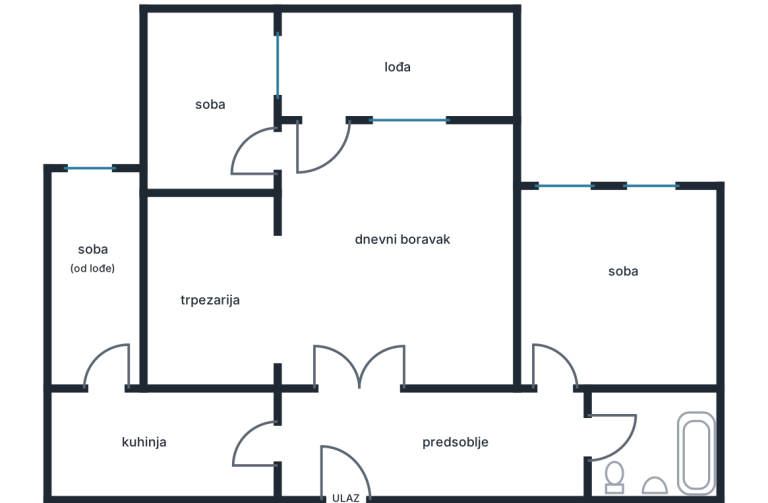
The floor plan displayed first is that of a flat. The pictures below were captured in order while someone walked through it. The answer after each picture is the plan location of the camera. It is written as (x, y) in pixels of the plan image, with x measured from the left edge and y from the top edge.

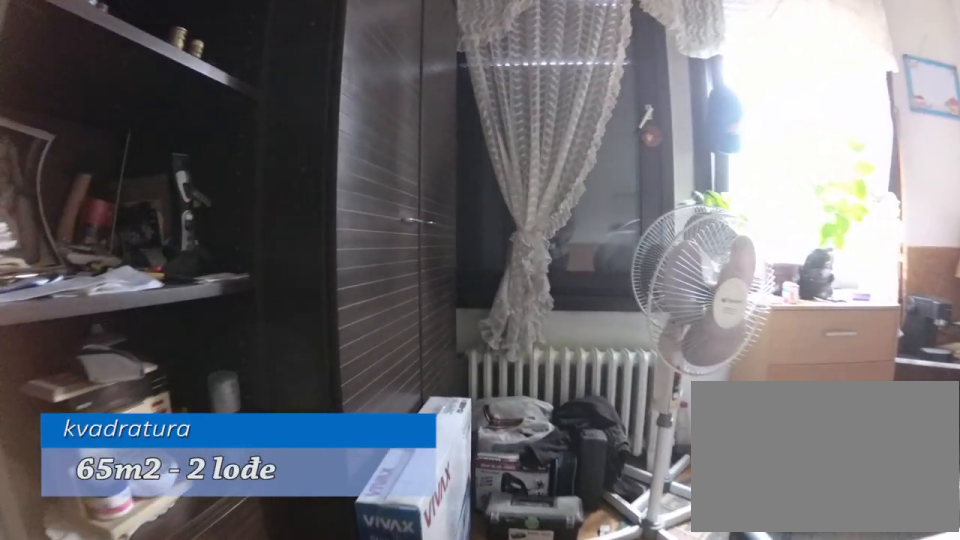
(559, 343)
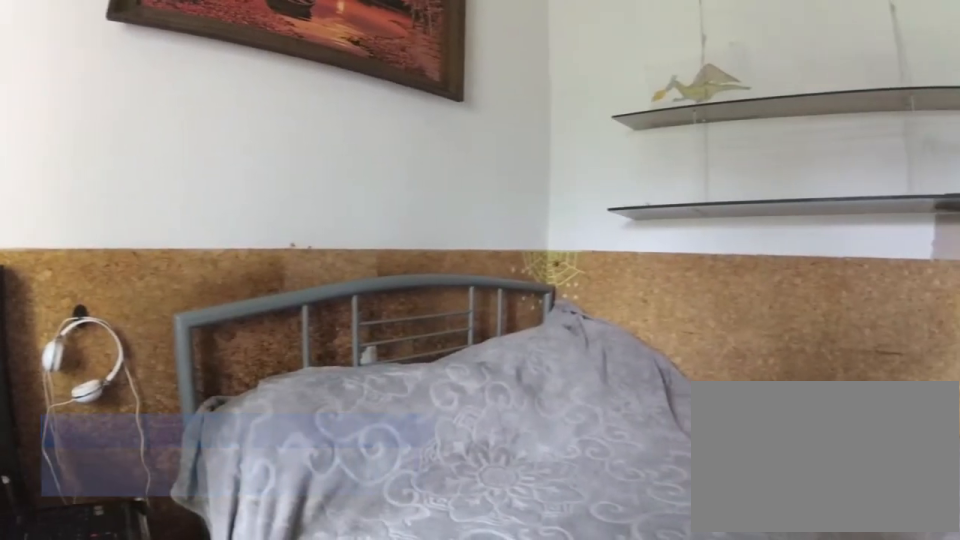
(651, 205)
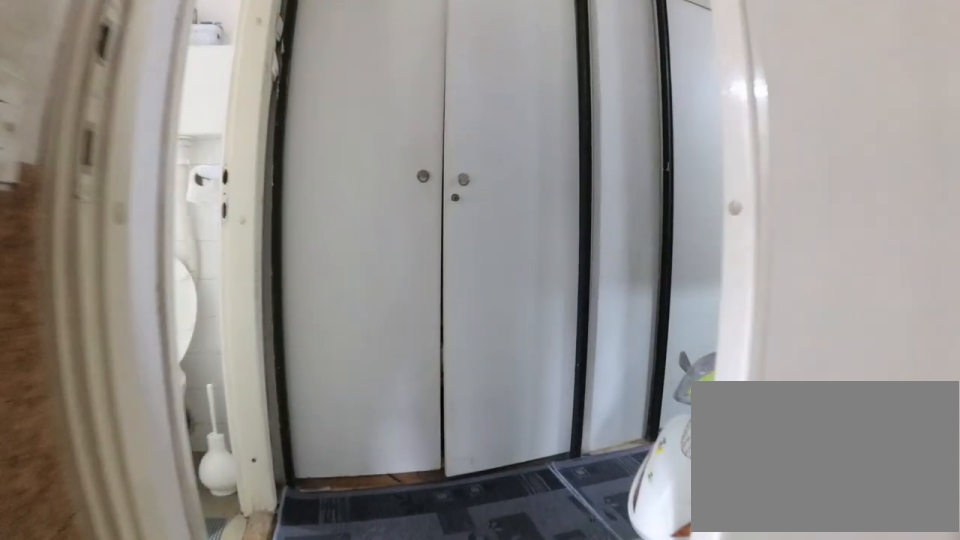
(557, 363)
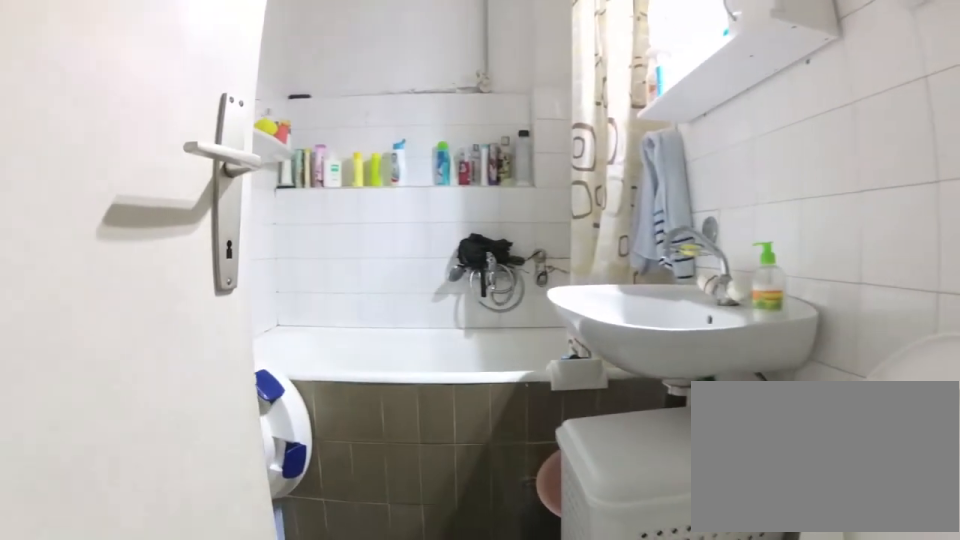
(570, 441)
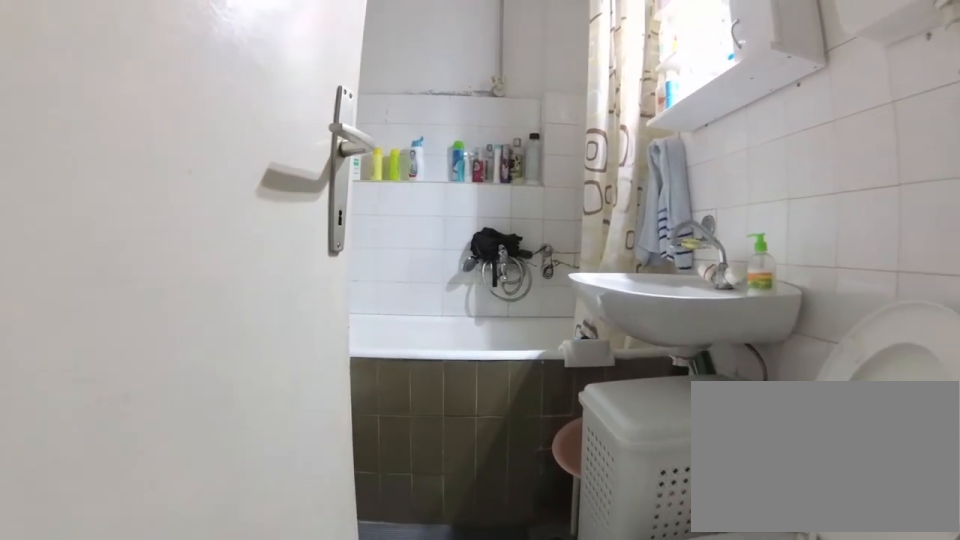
(571, 435)
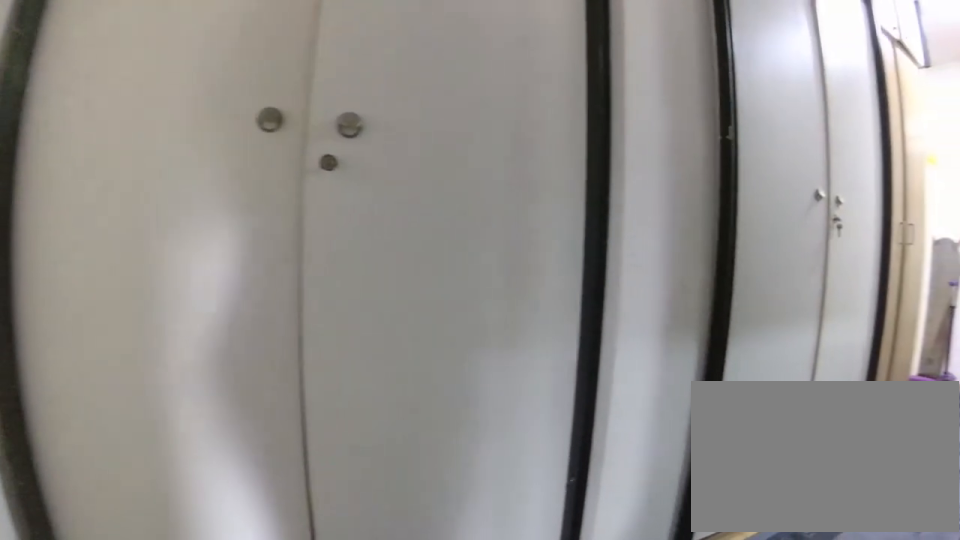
(583, 419)
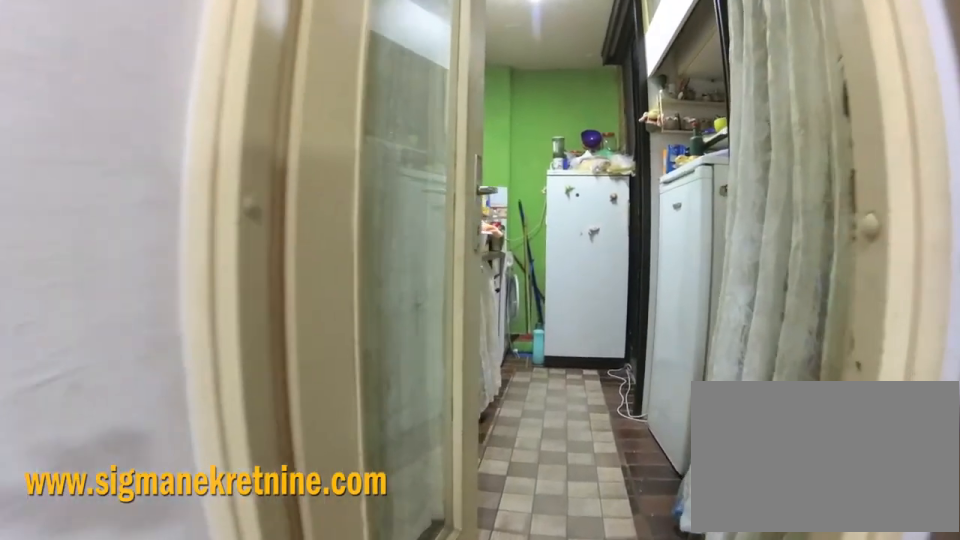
(345, 441)
